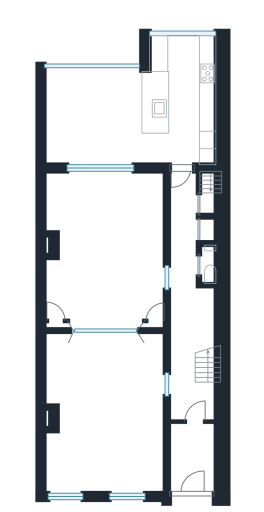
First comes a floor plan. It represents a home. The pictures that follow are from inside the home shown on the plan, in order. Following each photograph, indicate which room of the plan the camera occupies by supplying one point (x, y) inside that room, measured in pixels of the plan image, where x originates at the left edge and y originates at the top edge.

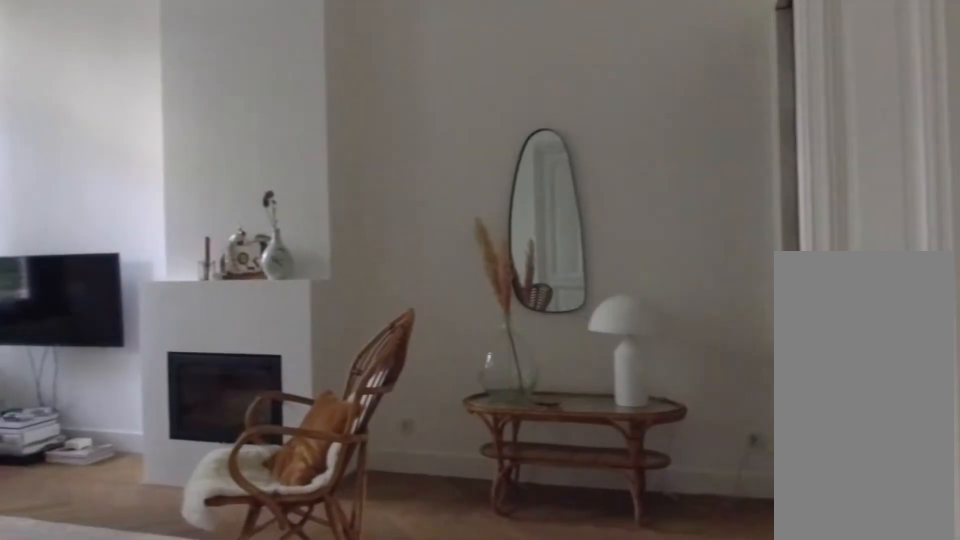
(105, 413)
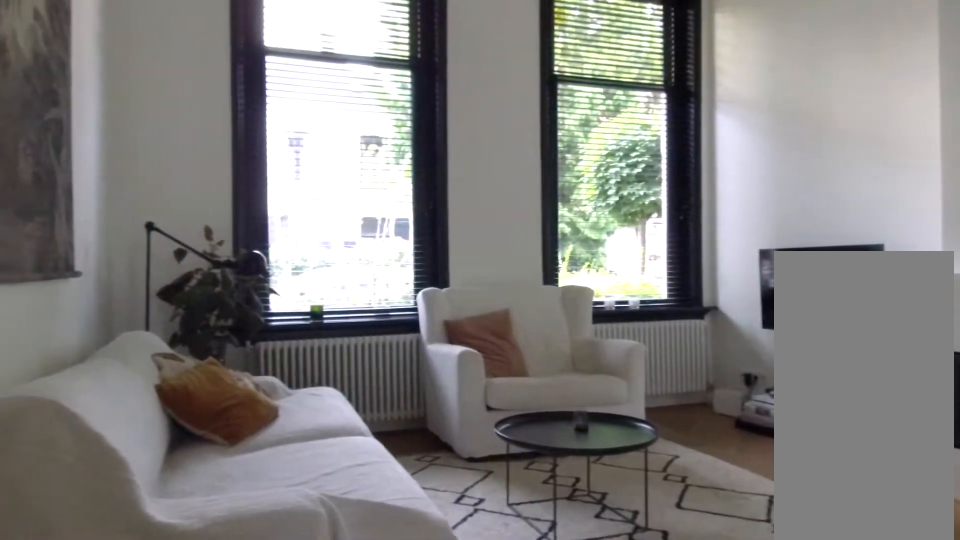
(105, 413)
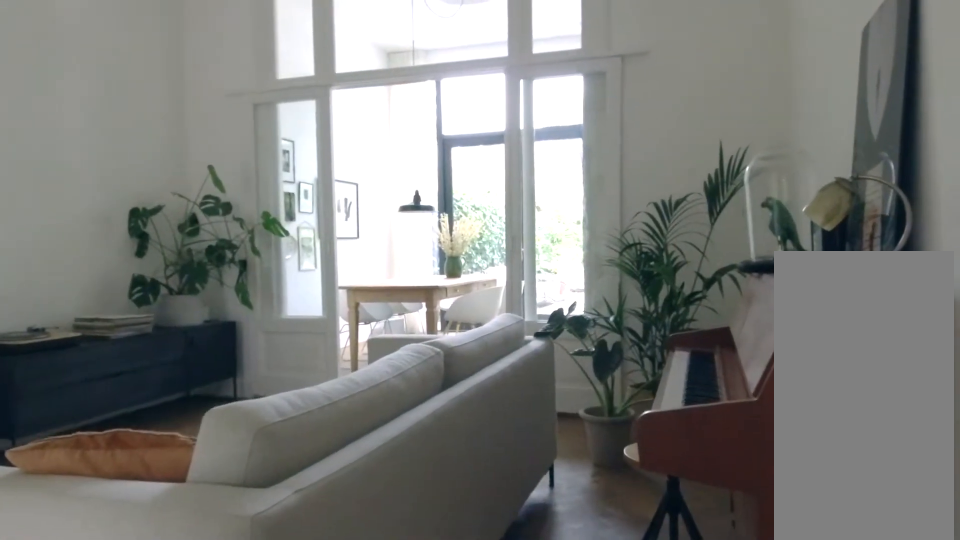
(105, 248)
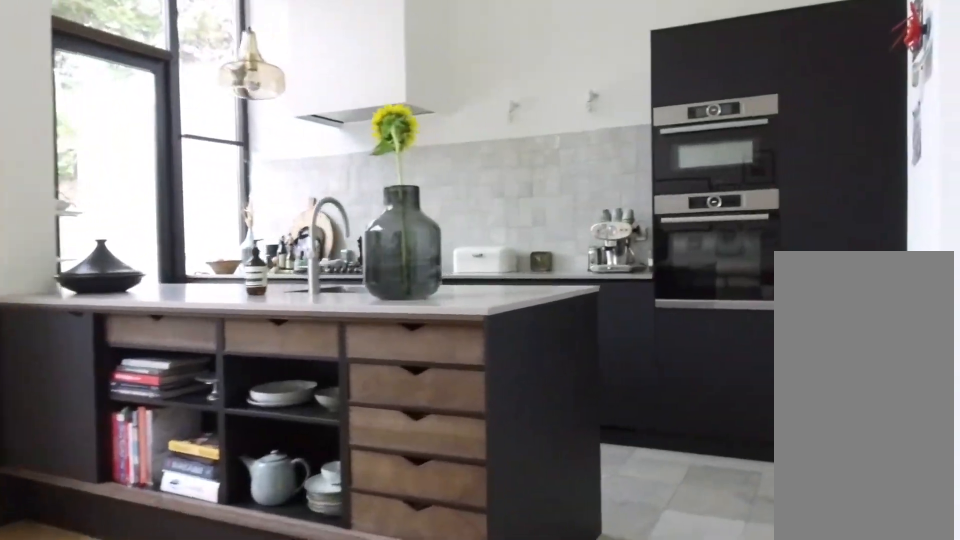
(122, 113)
